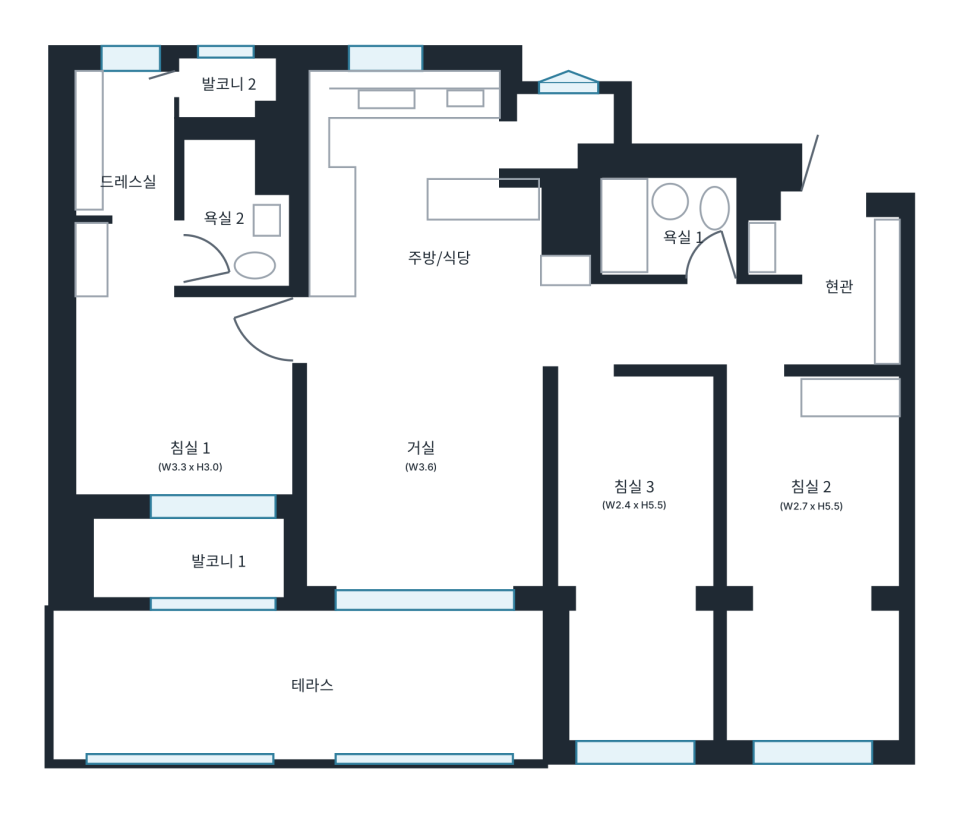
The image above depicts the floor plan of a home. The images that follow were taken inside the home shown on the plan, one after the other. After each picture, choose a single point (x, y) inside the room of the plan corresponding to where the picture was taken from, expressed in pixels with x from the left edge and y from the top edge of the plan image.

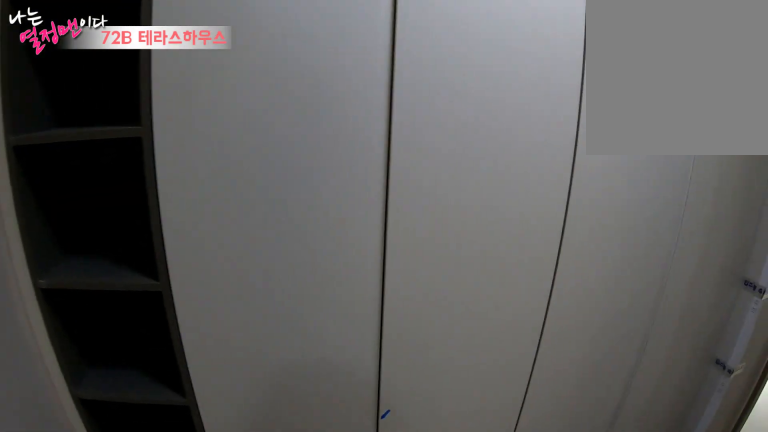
(845, 285)
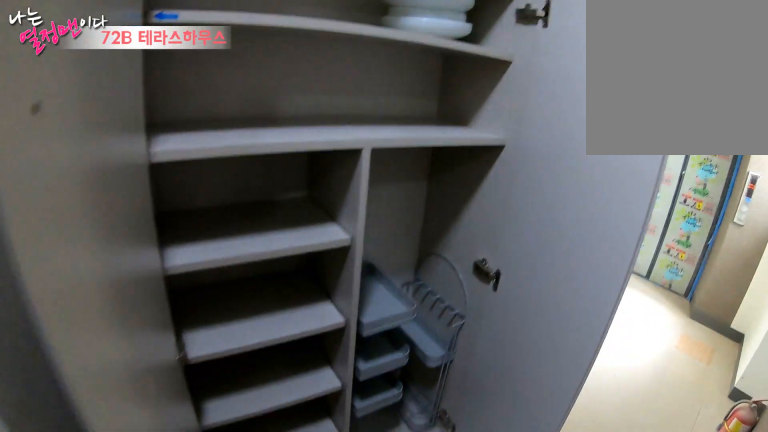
(845, 286)
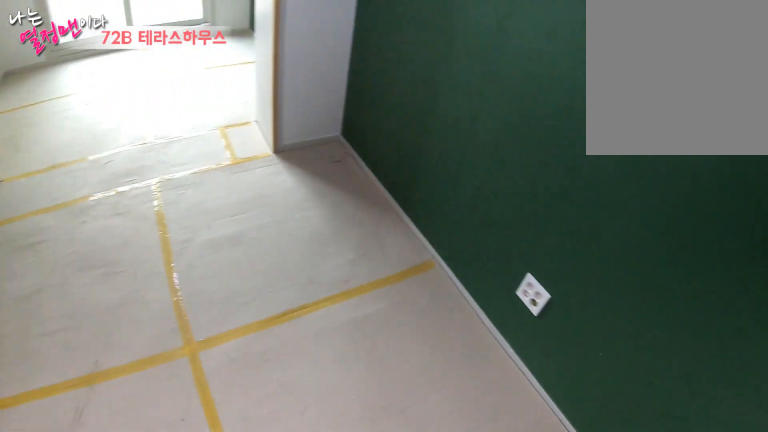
(813, 511)
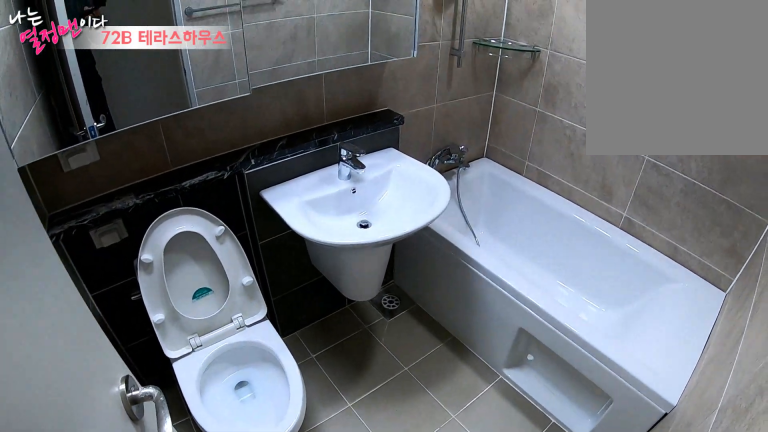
(675, 229)
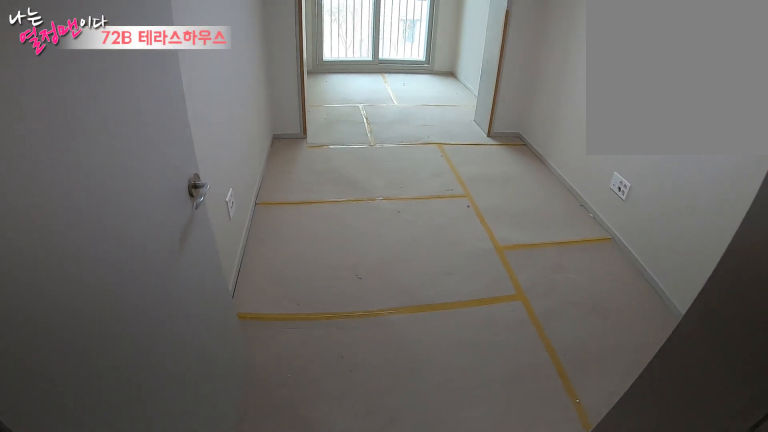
(637, 503)
